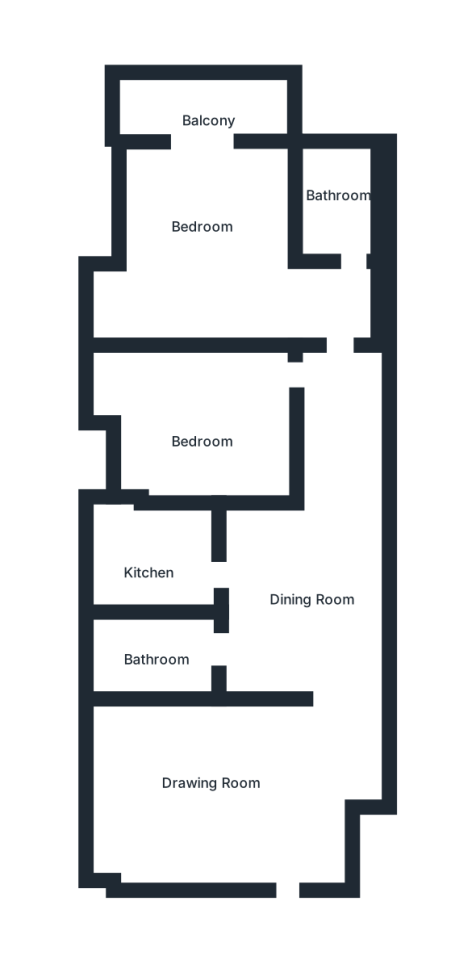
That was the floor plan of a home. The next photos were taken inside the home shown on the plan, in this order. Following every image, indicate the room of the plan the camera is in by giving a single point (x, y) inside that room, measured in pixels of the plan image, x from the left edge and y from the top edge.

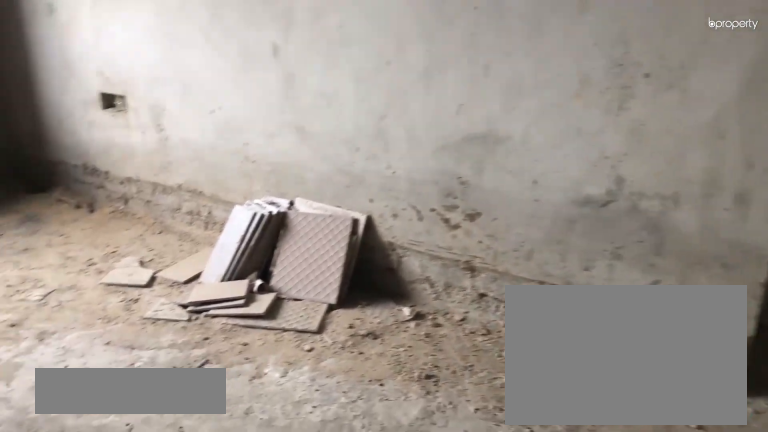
(206, 779)
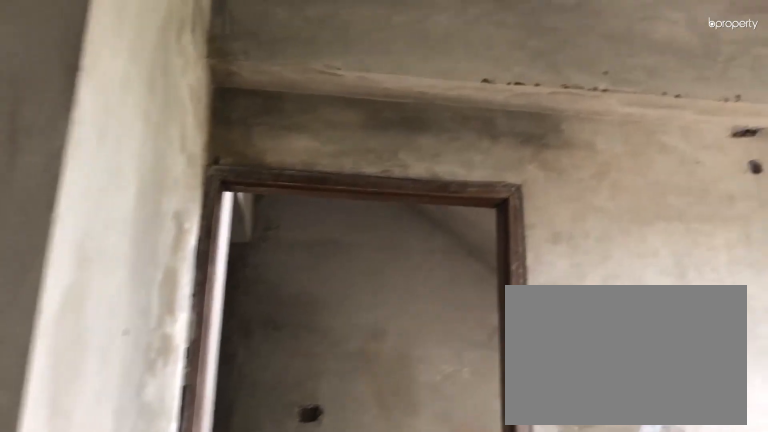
(206, 779)
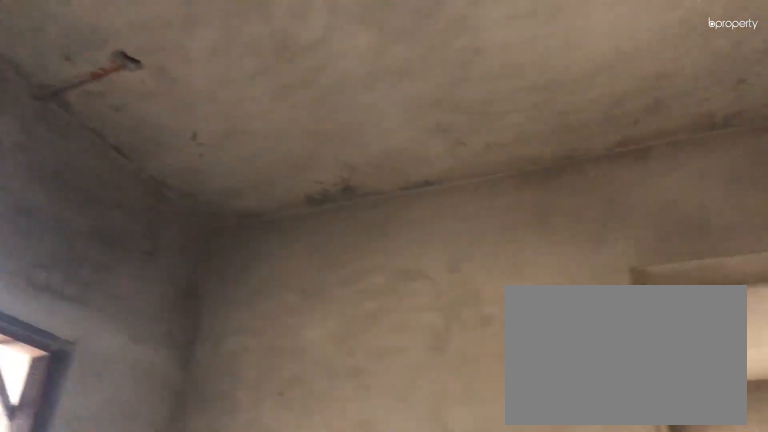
(280, 609)
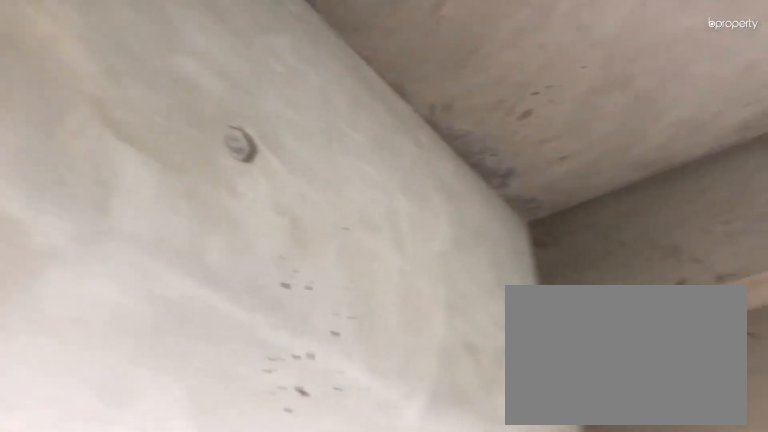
(222, 407)
